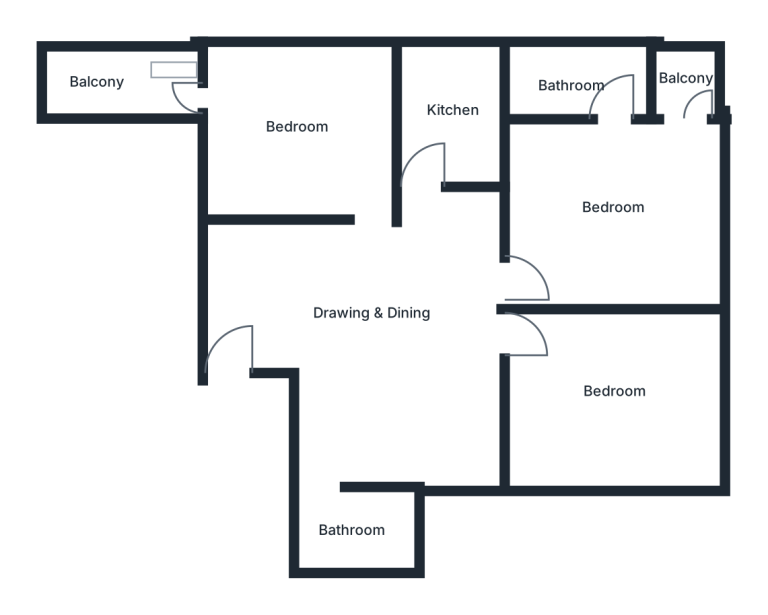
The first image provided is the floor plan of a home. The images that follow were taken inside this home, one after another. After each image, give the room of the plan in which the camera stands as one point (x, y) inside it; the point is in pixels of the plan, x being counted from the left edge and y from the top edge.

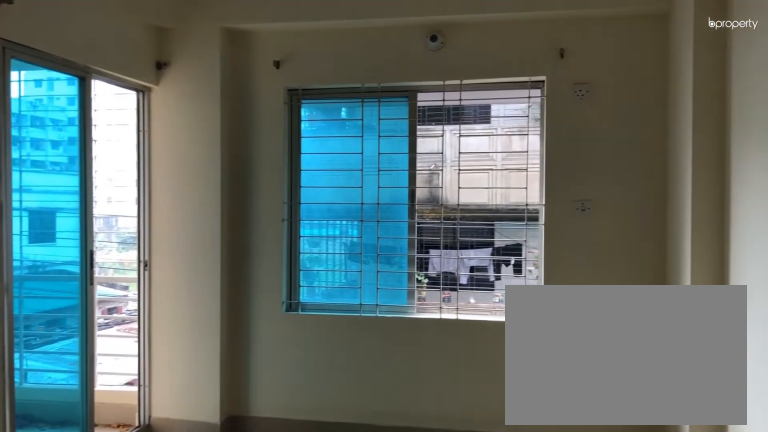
(616, 205)
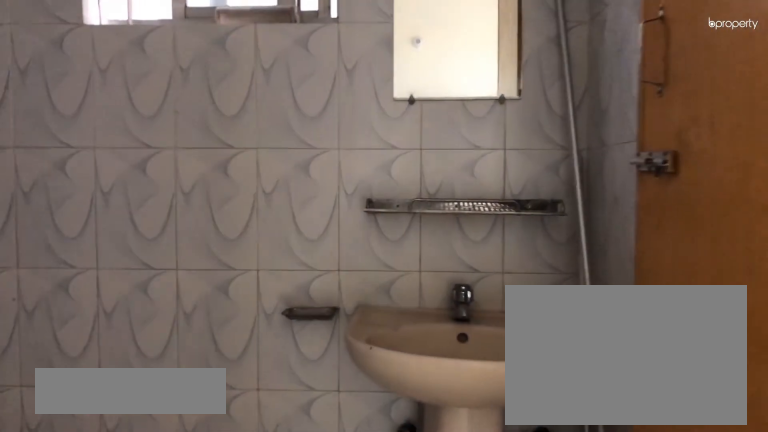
(570, 88)
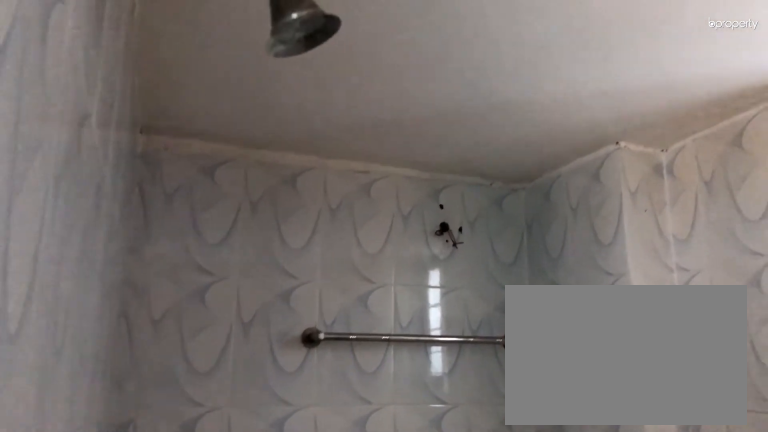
(570, 88)
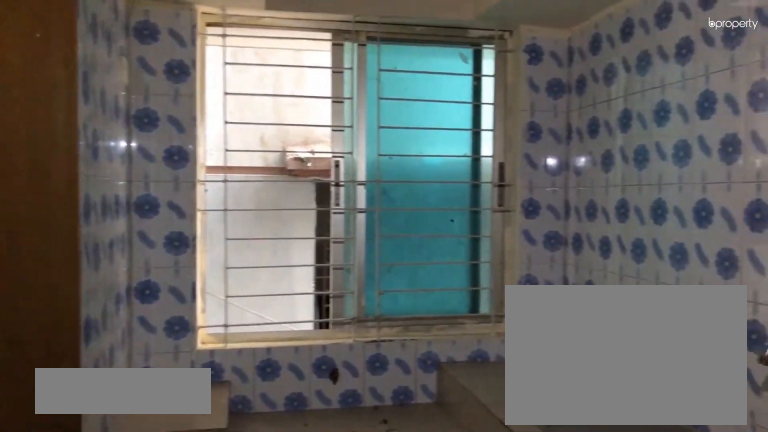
(453, 105)
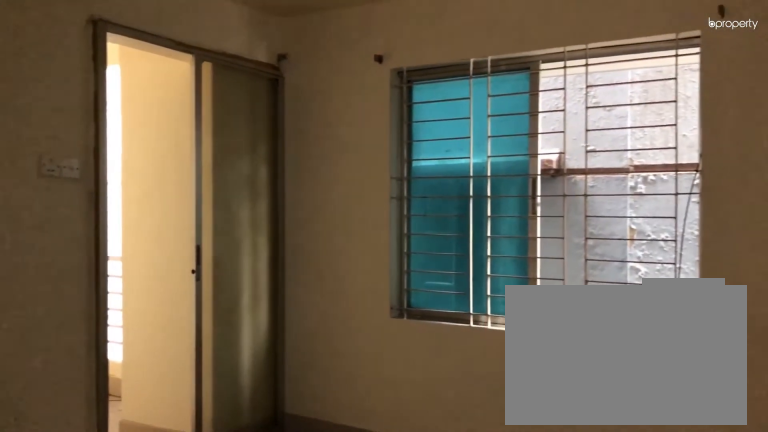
(295, 126)
